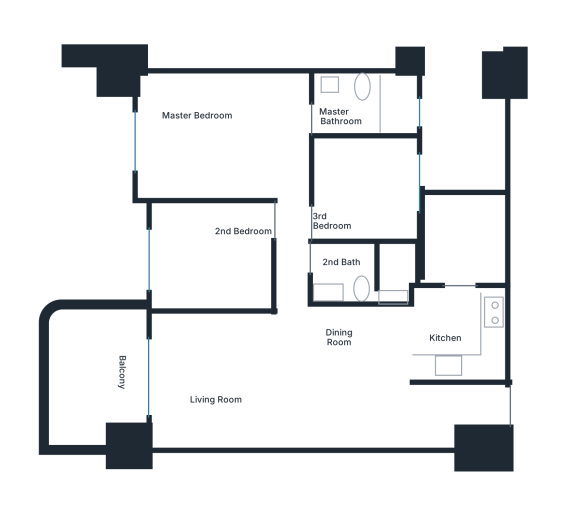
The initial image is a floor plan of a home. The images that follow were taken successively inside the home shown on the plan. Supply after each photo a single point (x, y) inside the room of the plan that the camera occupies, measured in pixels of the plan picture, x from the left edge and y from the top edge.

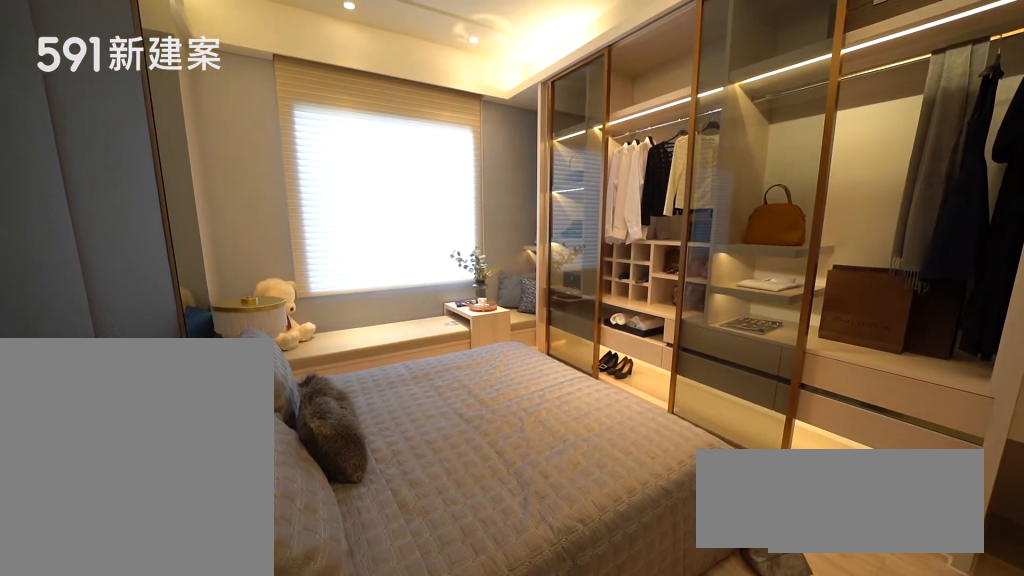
(222, 132)
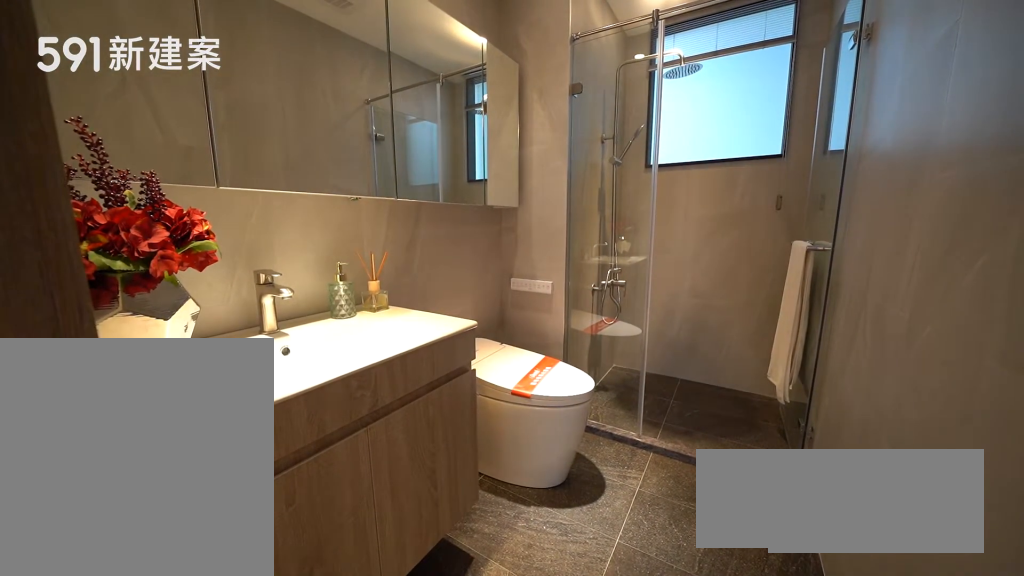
(369, 105)
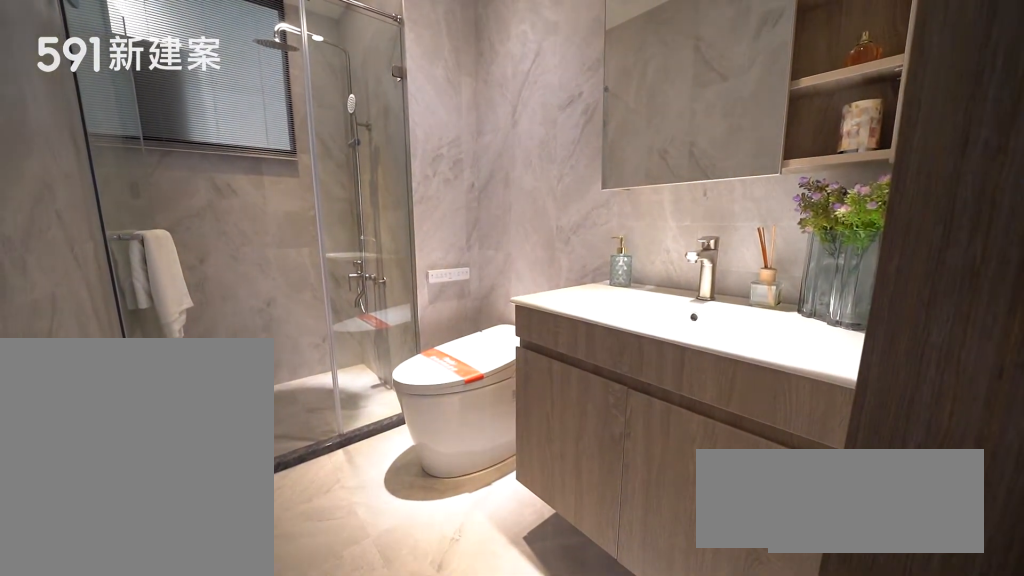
(366, 275)
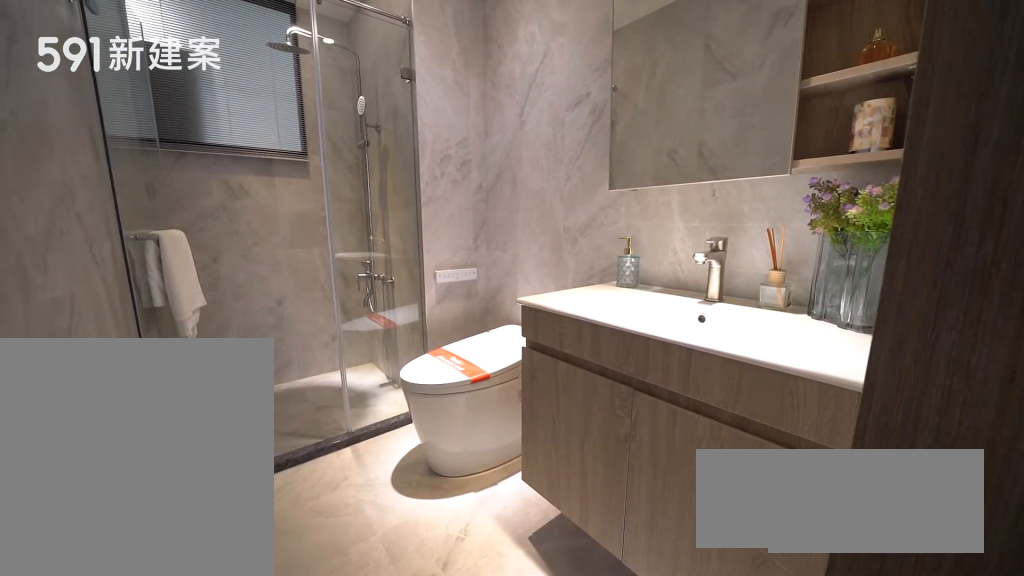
(366, 275)
